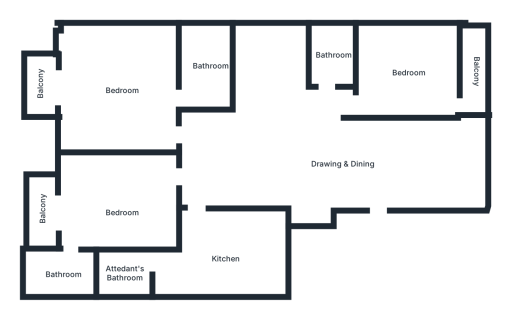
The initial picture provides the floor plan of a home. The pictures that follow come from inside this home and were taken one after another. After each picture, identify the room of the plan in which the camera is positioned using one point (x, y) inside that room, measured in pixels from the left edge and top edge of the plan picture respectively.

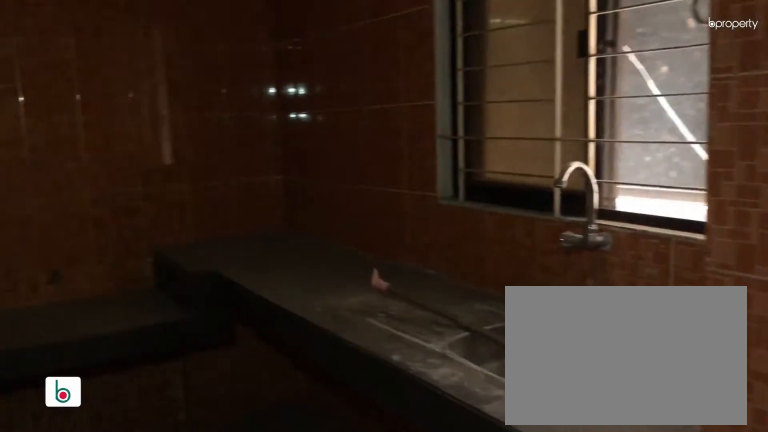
(226, 257)
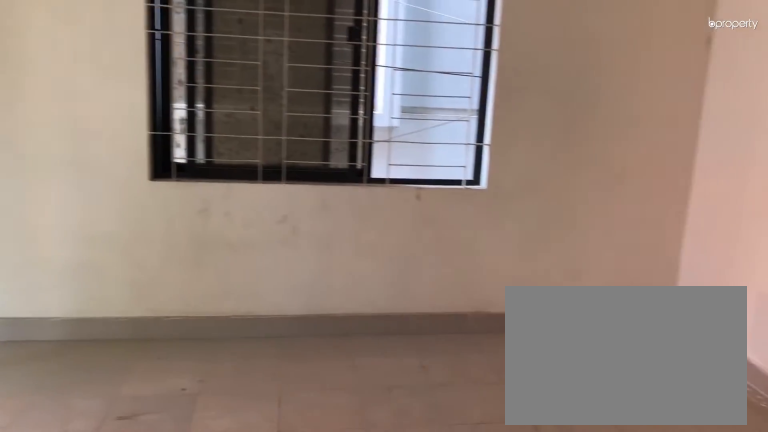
(121, 89)
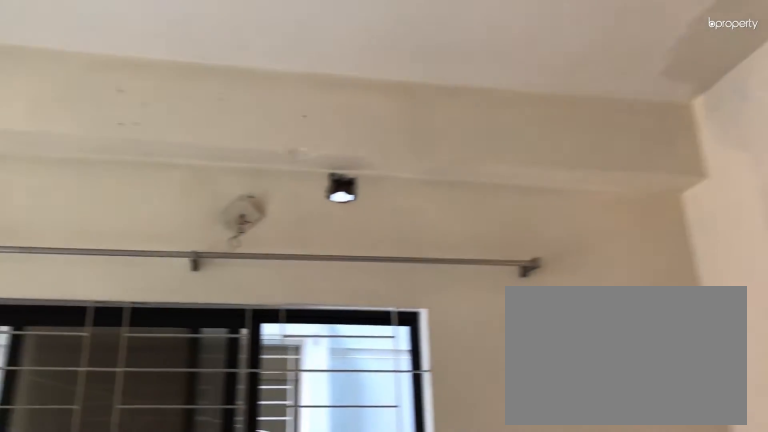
(121, 89)
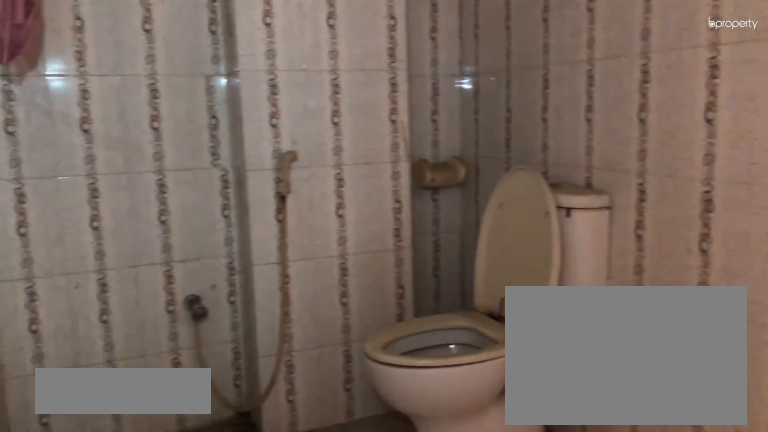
(208, 64)
